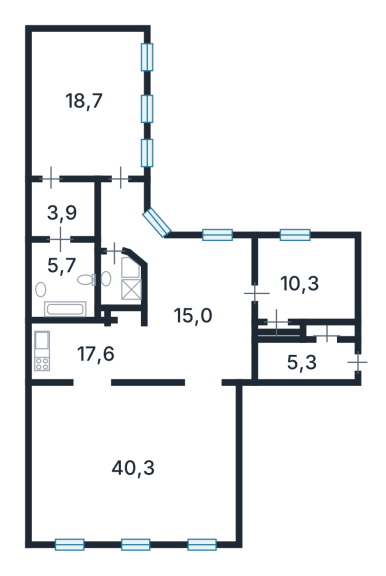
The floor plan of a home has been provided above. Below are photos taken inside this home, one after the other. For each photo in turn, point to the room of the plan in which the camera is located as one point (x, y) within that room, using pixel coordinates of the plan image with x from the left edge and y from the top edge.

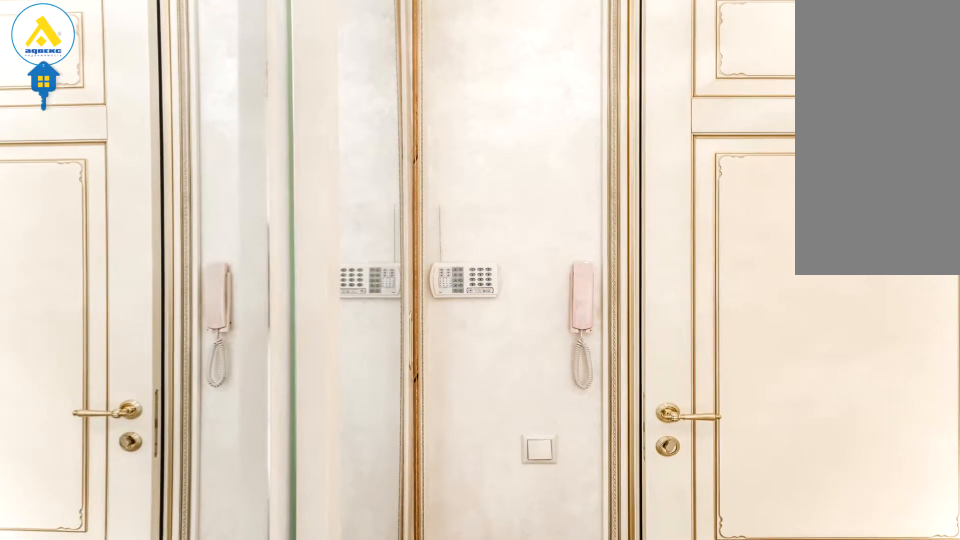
(300, 360)
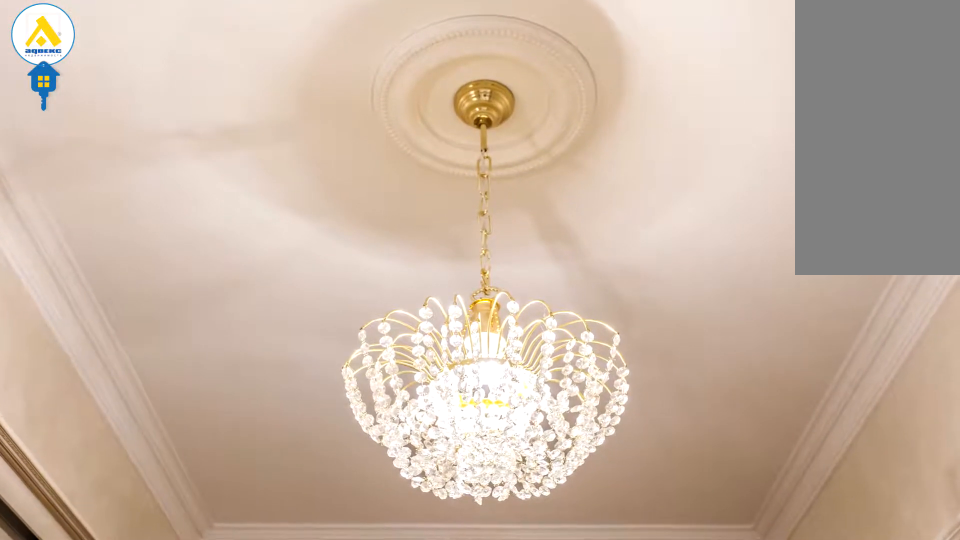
(191, 346)
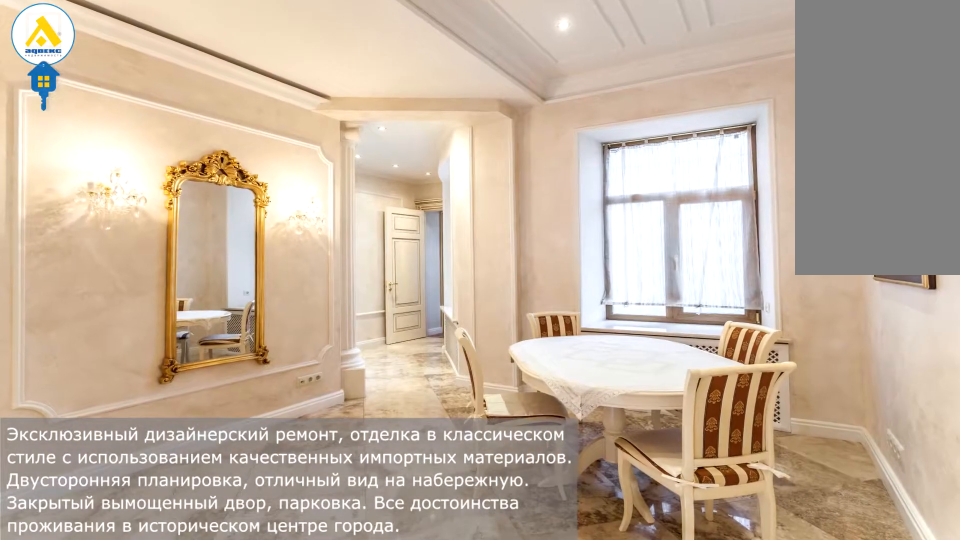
(191, 346)
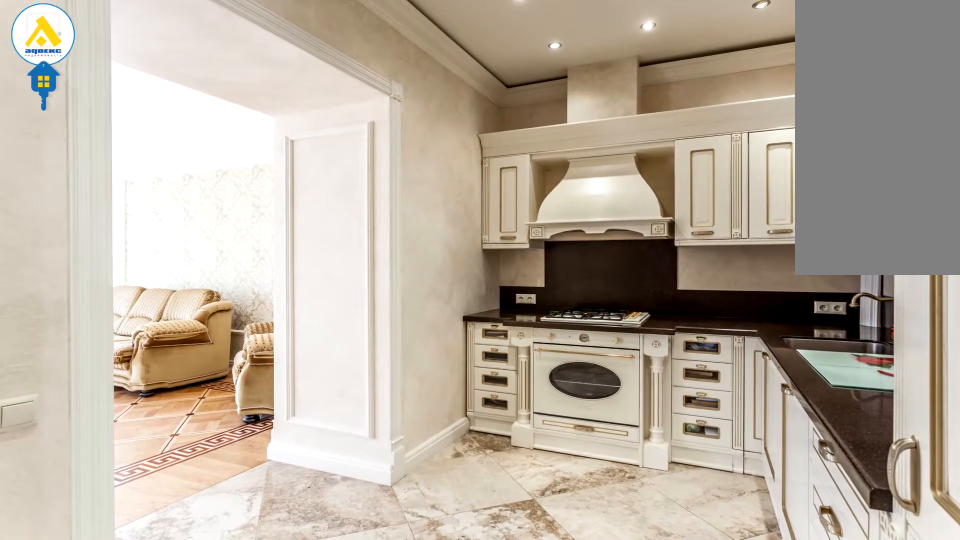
(96, 351)
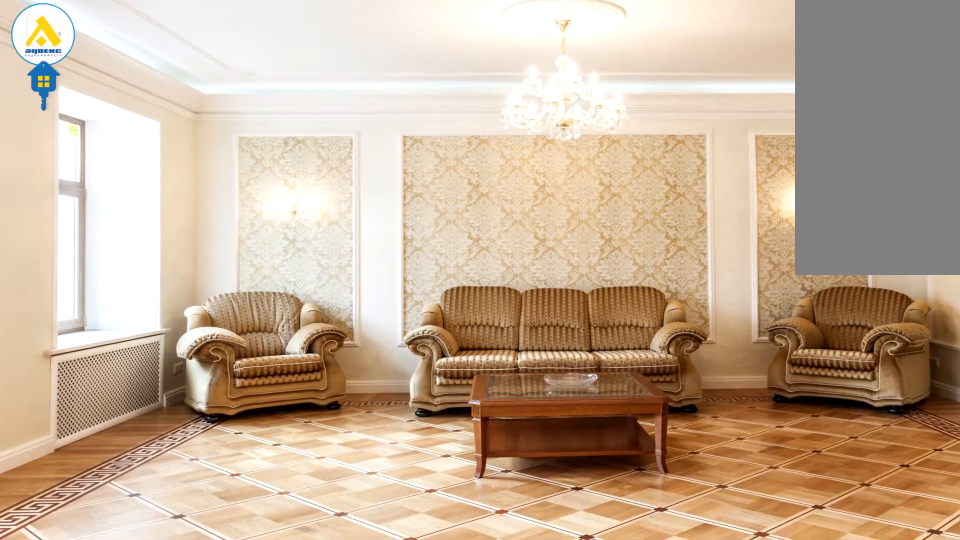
(132, 427)
